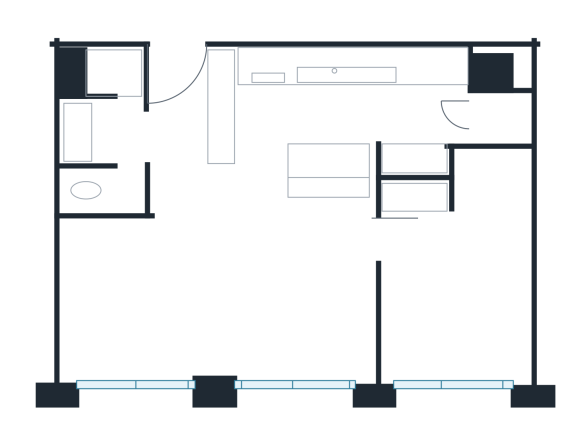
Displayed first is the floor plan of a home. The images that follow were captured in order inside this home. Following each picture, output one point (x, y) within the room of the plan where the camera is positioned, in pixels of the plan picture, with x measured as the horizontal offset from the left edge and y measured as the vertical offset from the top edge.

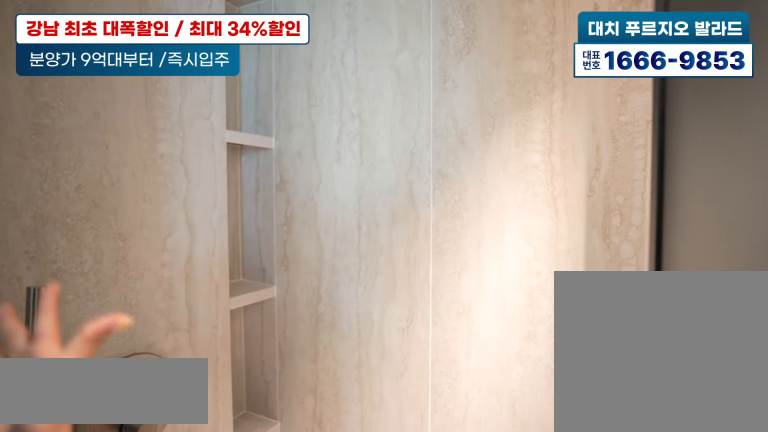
(114, 121)
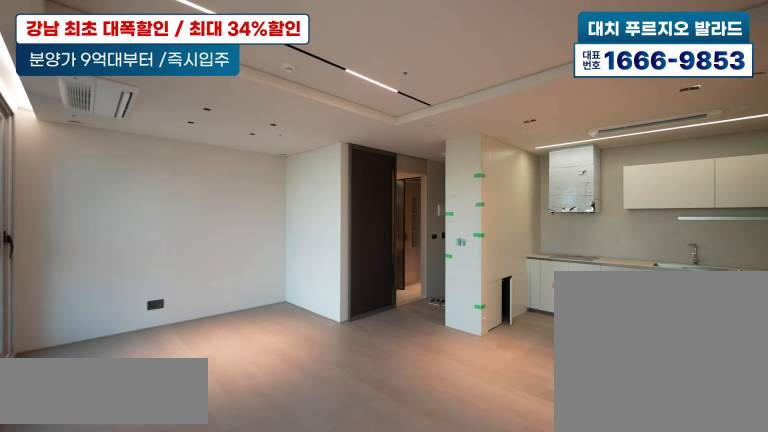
(195, 276)
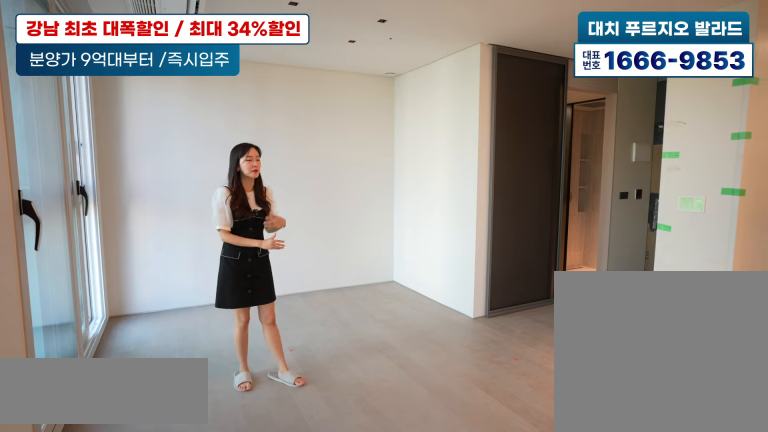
(195, 277)
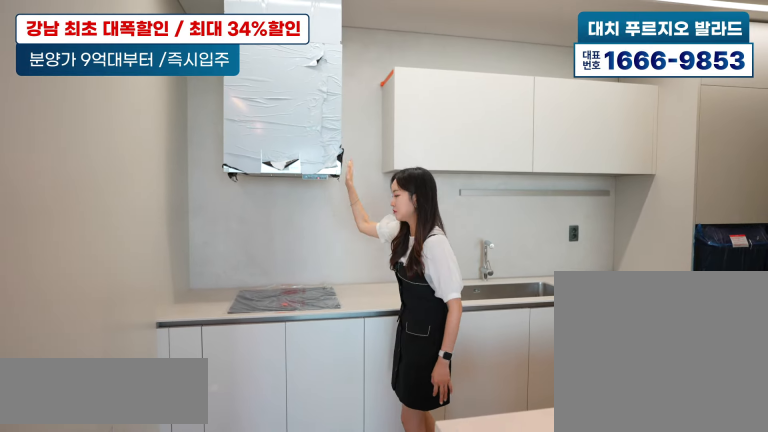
(366, 105)
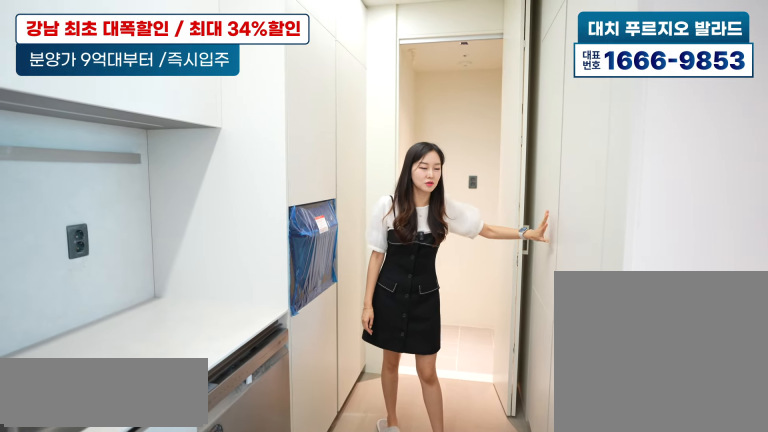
(366, 105)
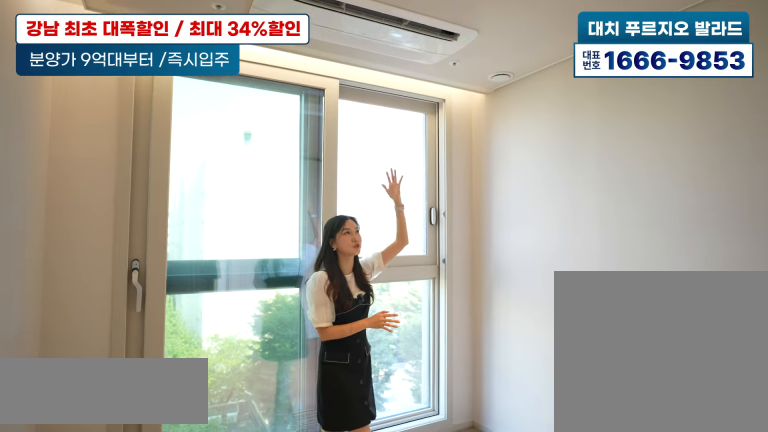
(449, 290)
